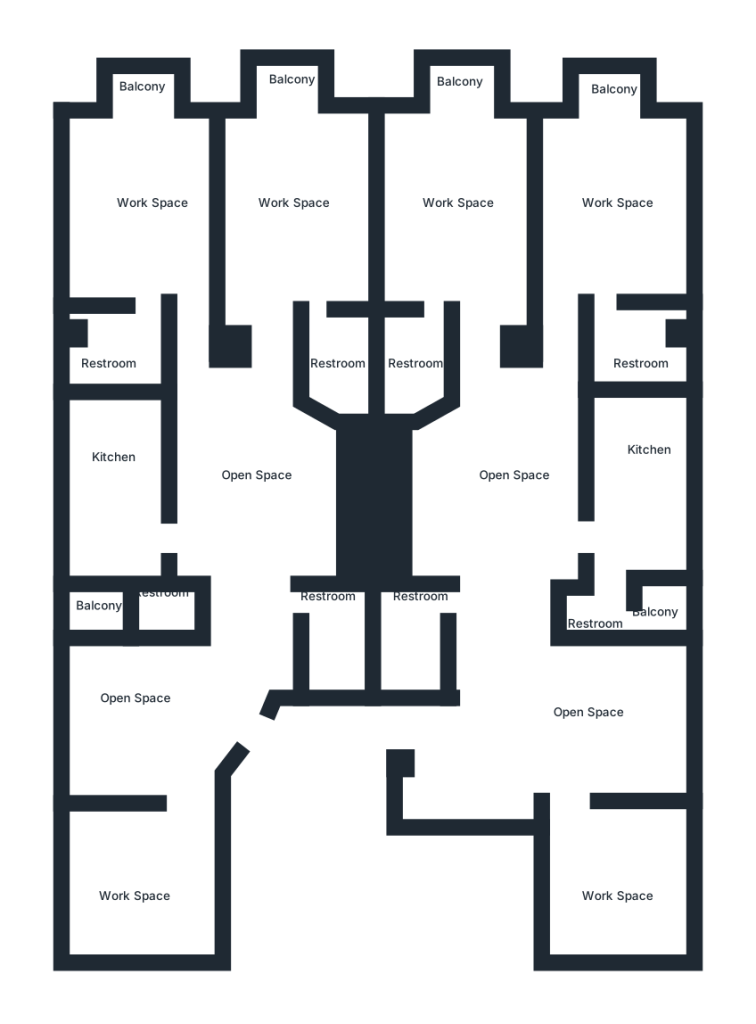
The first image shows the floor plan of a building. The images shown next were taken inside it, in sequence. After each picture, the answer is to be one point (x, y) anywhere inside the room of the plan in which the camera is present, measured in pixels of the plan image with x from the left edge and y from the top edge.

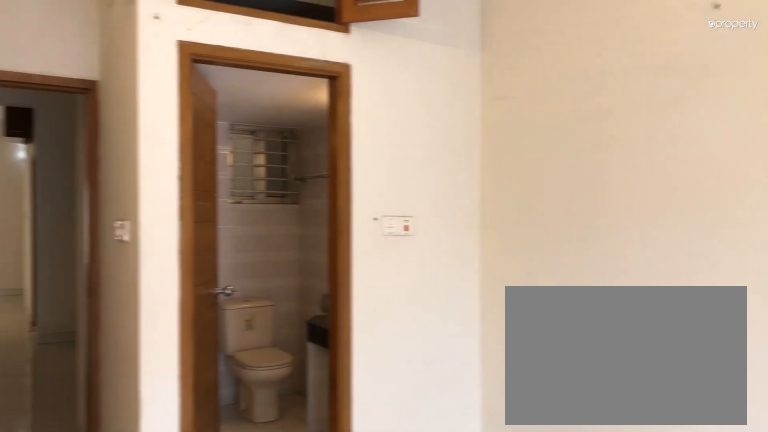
(460, 188)
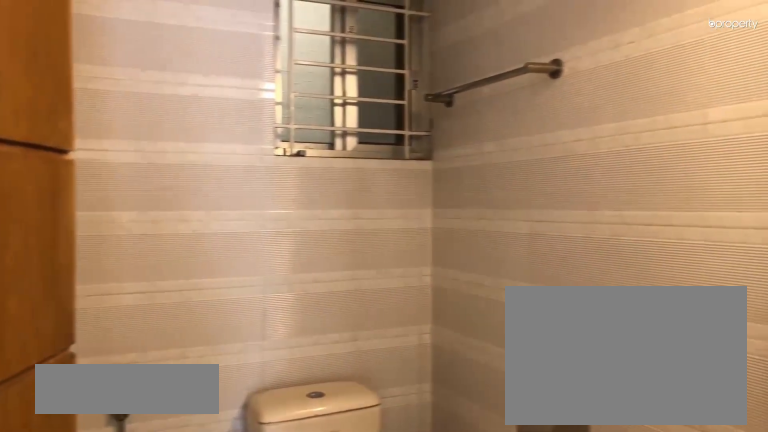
(415, 358)
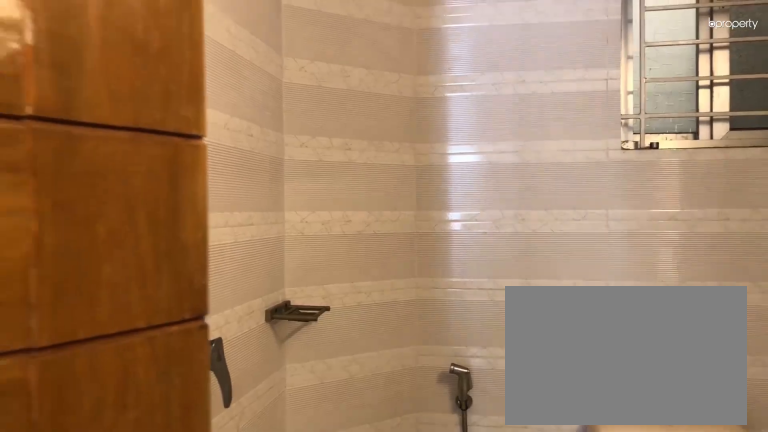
(415, 358)
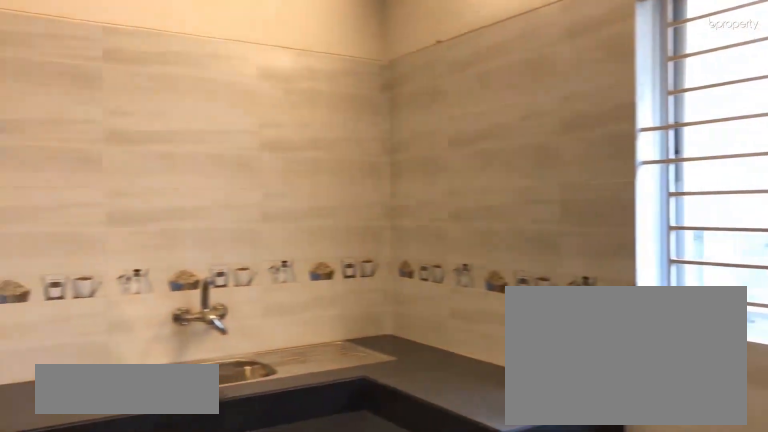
(639, 490)
